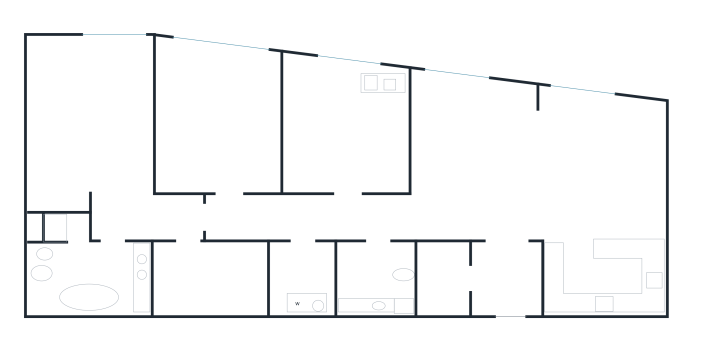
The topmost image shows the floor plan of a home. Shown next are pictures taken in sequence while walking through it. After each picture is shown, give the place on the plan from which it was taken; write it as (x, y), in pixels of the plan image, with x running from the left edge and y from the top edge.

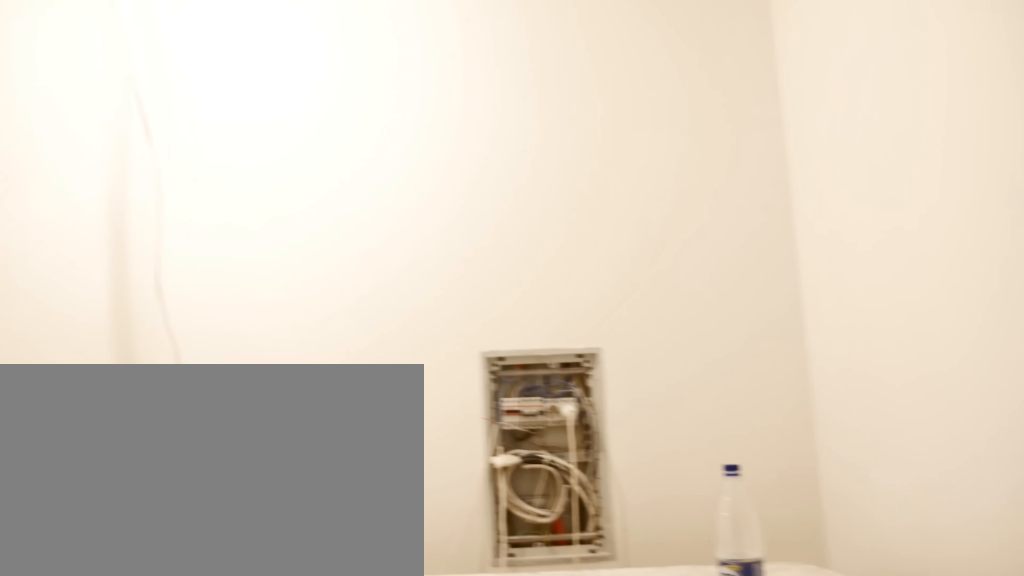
(184, 253)
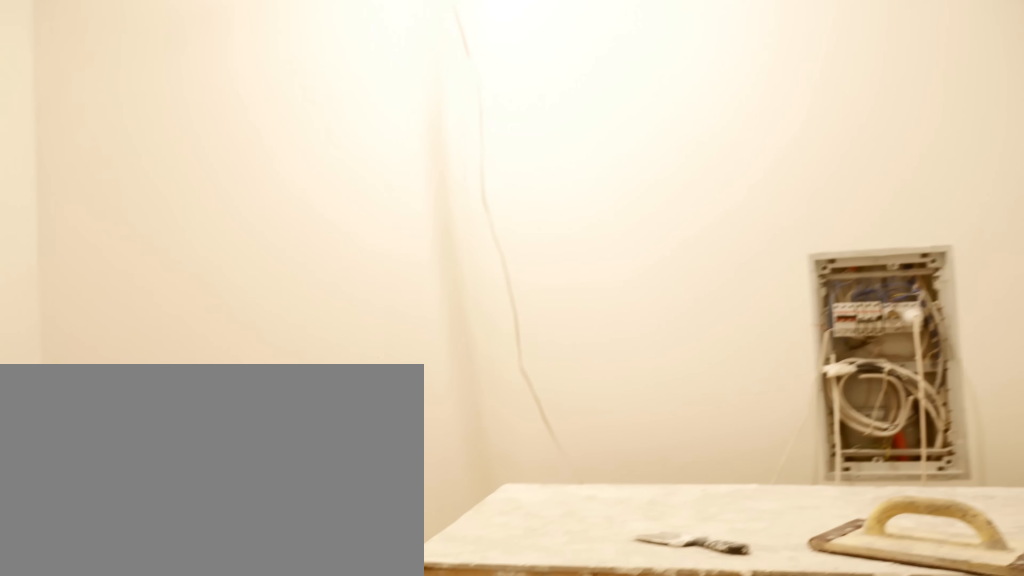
(185, 249)
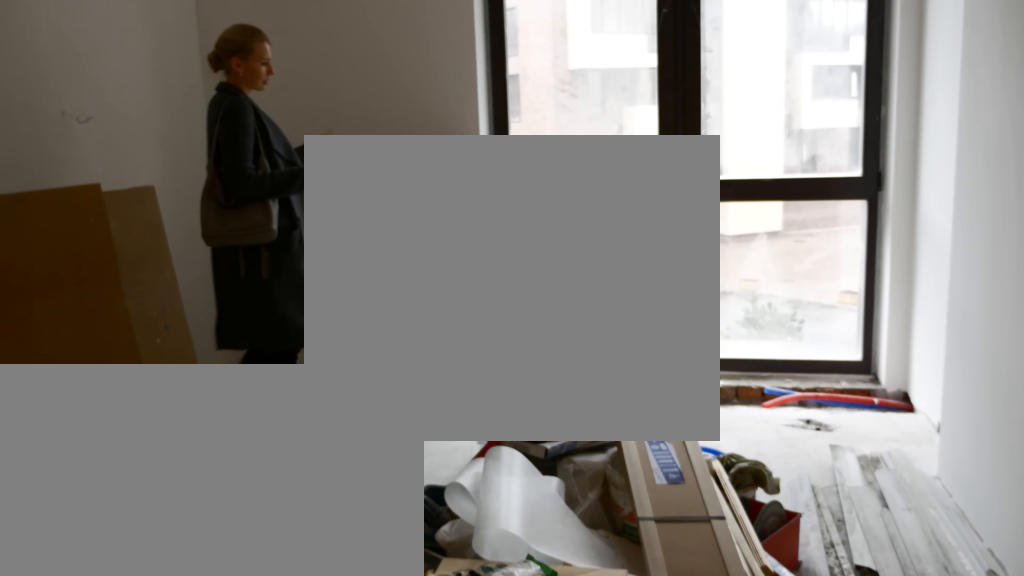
(104, 183)
